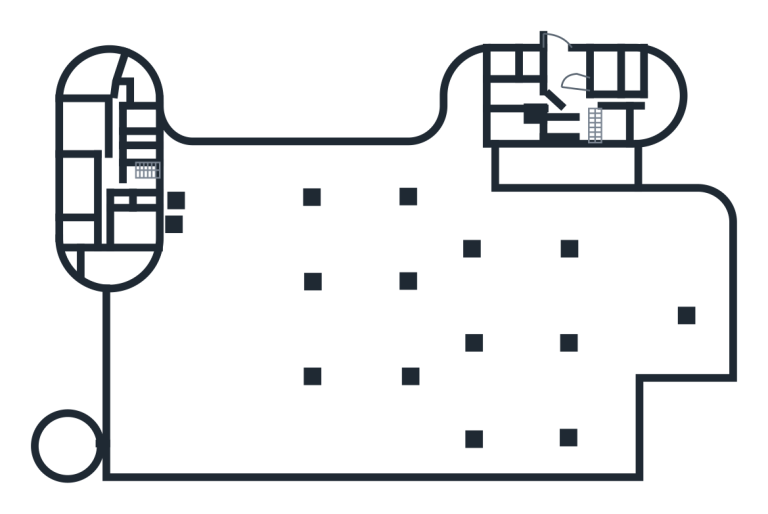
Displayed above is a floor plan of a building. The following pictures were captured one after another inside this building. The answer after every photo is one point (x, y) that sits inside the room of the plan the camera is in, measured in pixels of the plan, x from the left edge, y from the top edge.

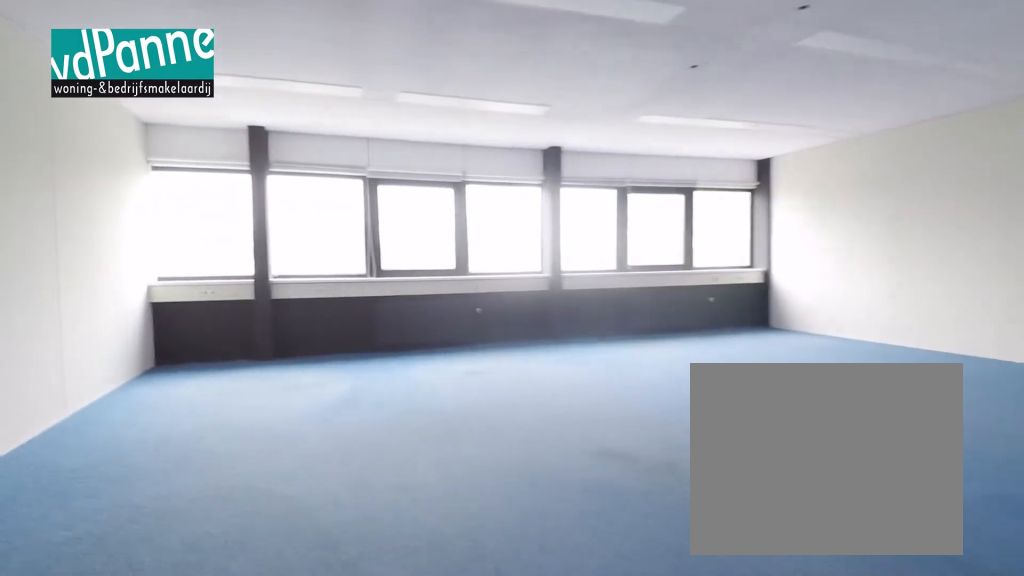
(84, 125)
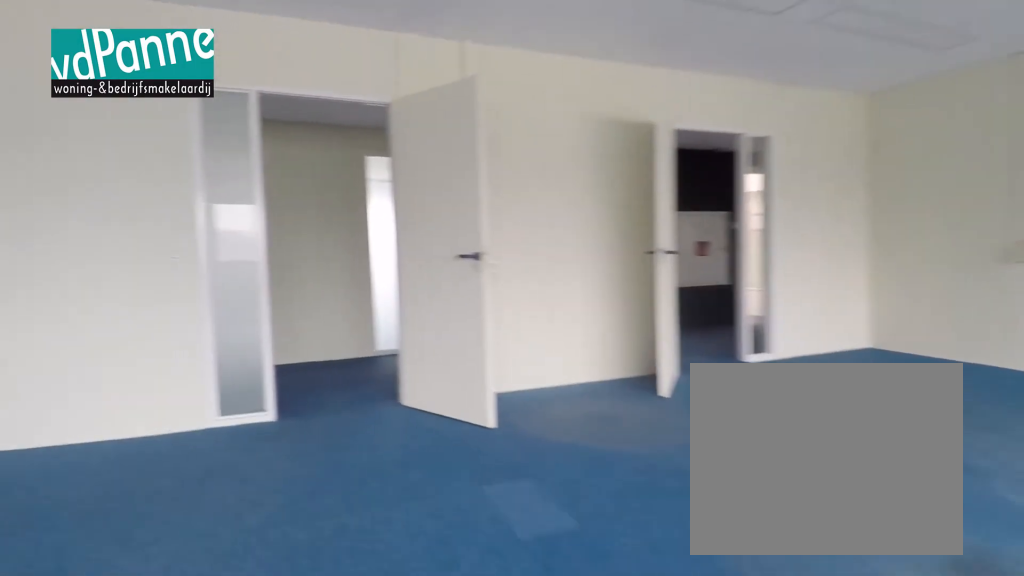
(84, 125)
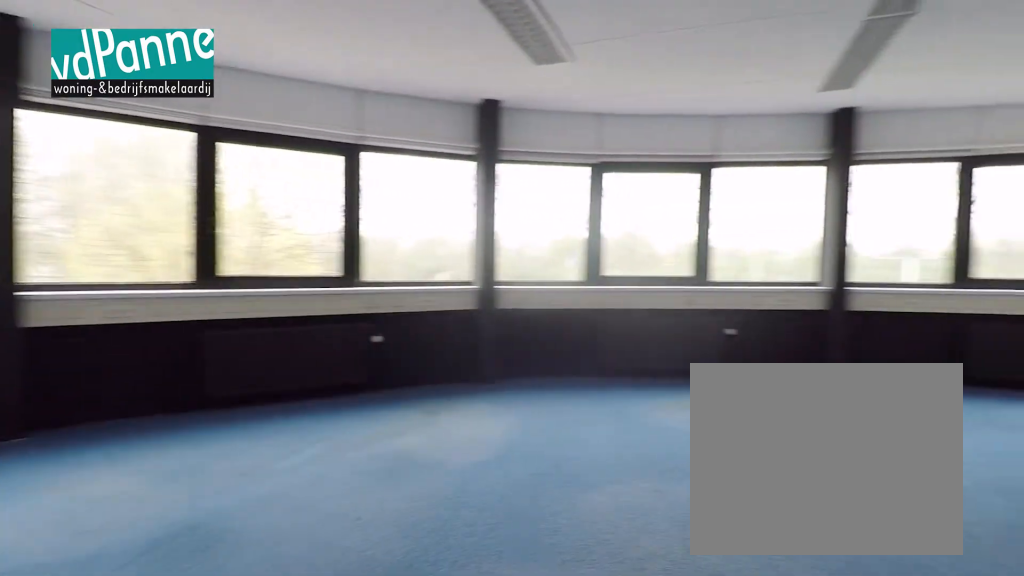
(94, 75)
